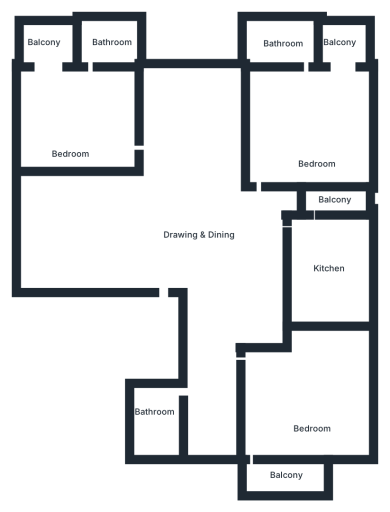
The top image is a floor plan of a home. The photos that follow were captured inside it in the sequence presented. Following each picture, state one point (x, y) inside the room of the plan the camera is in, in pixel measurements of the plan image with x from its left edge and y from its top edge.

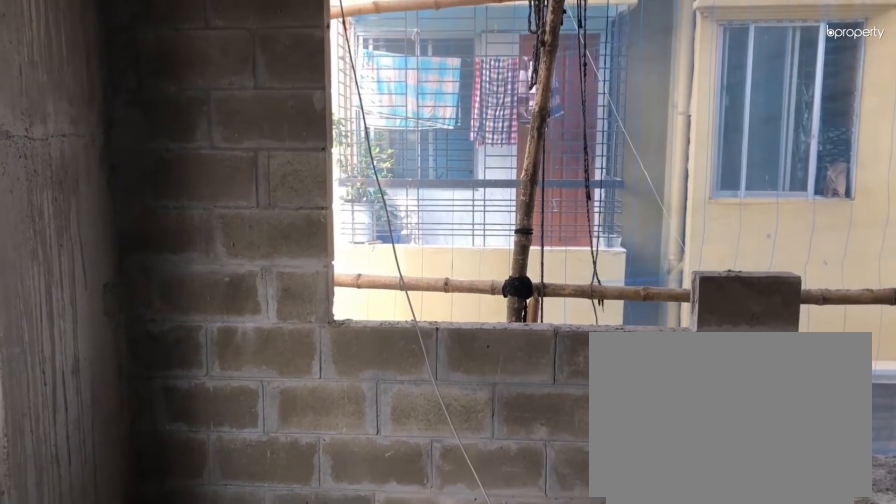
(315, 417)
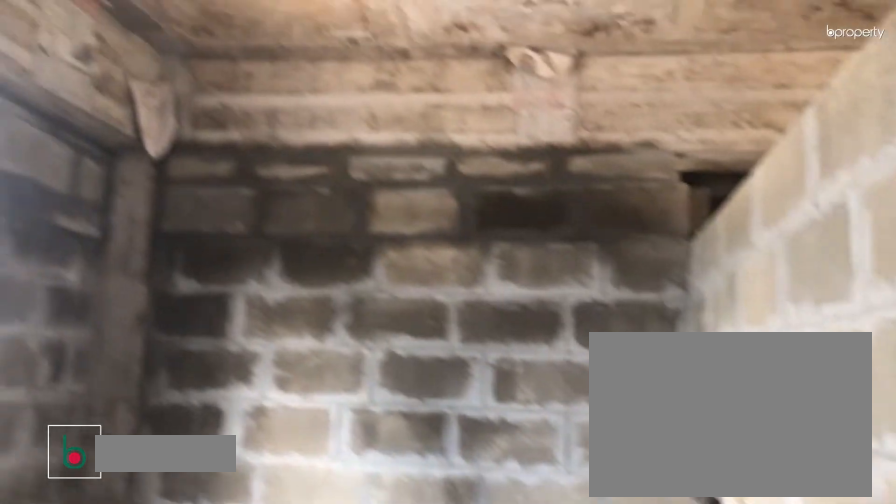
(341, 279)
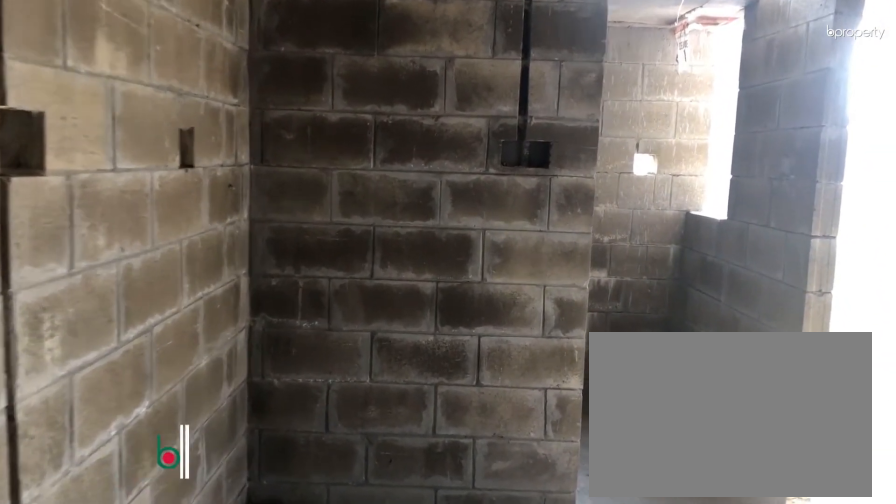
(318, 120)
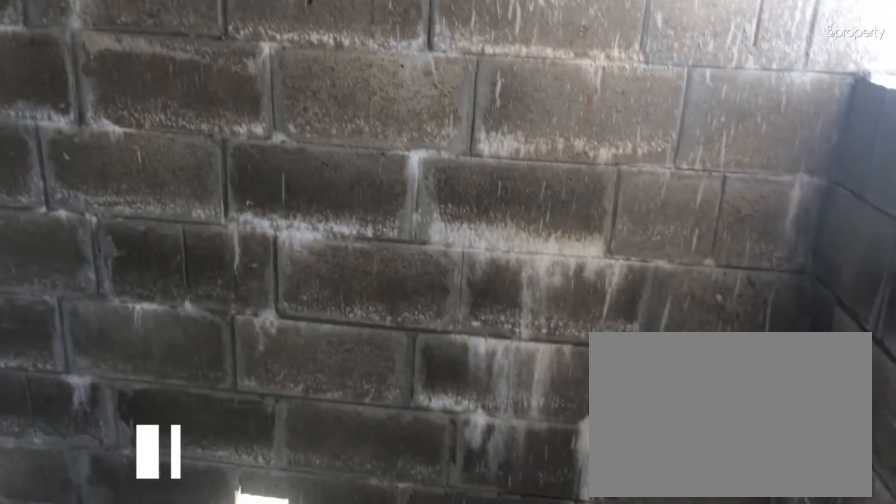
(274, 43)
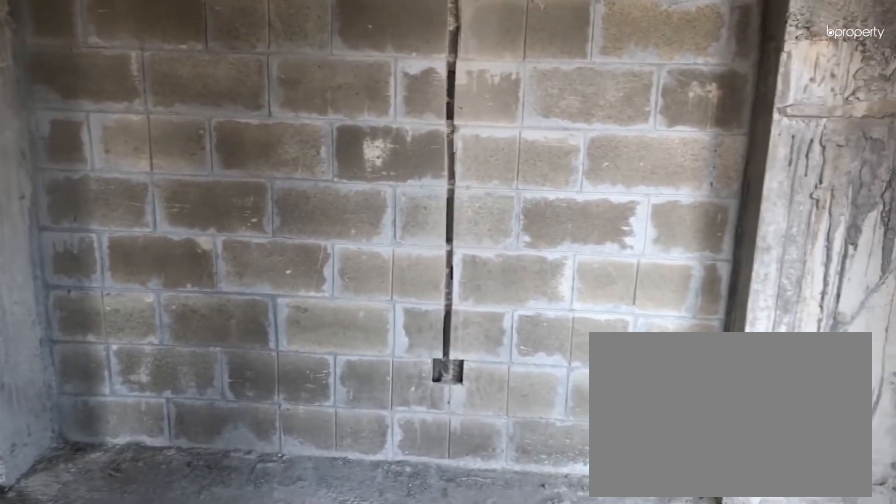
(71, 116)
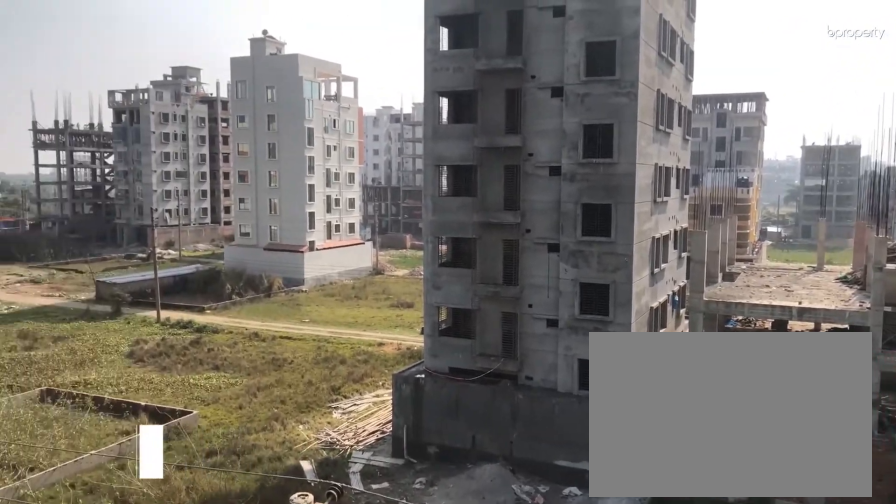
(45, 50)
